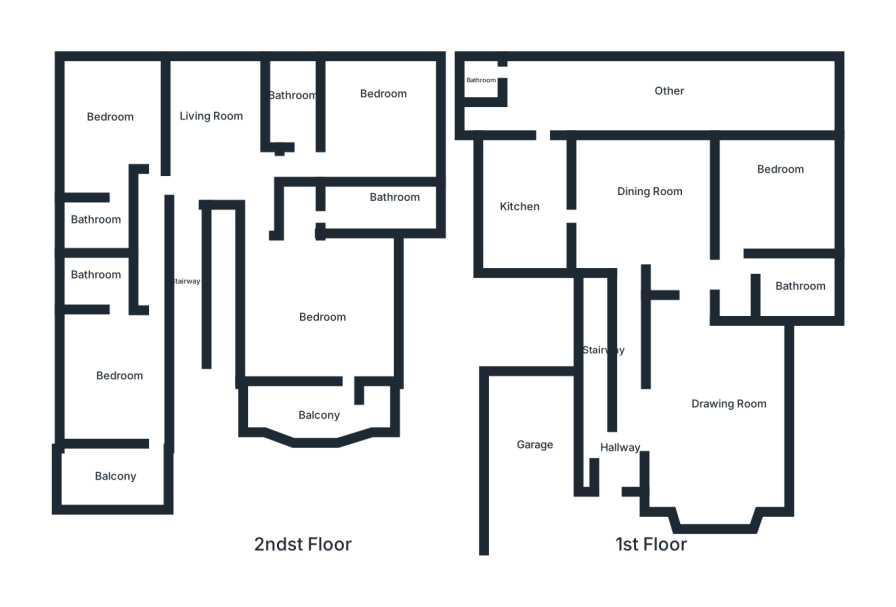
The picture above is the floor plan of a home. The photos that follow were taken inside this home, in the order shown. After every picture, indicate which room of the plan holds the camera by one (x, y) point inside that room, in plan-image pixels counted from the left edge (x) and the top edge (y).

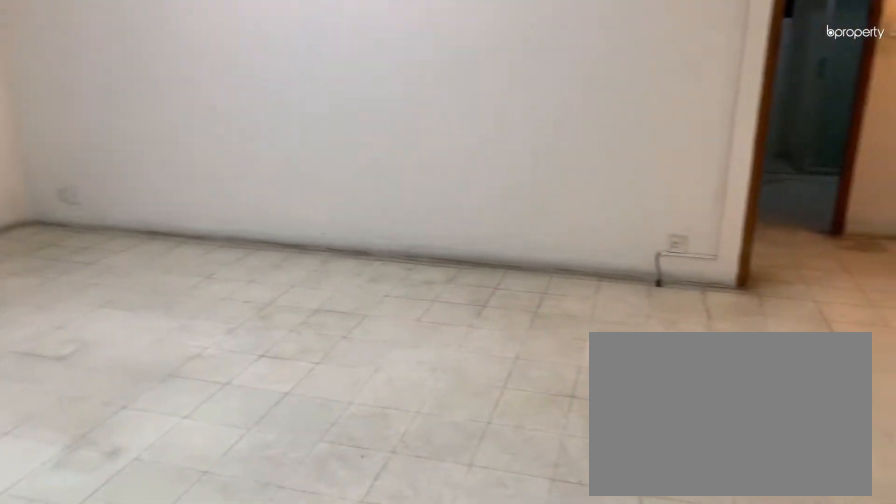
(653, 197)
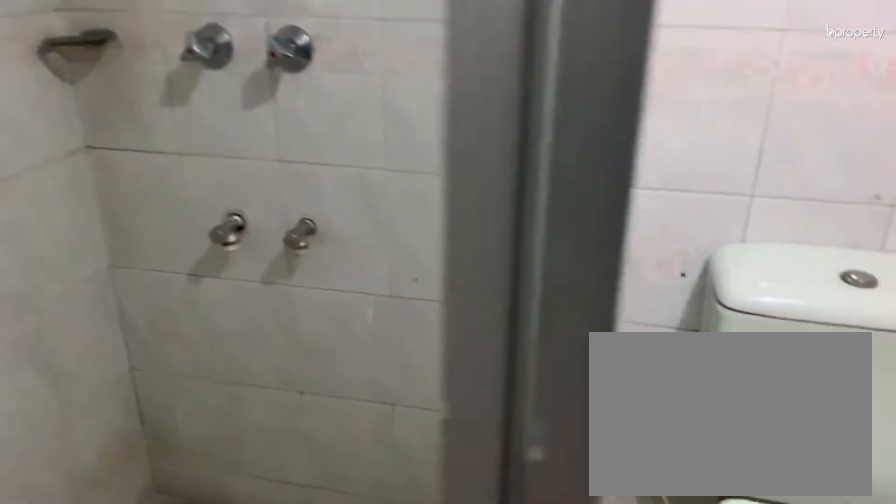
(793, 287)
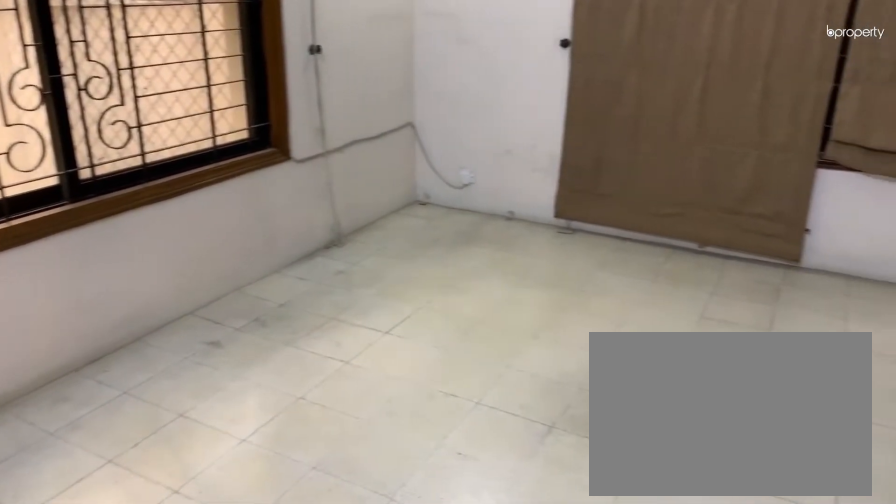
(766, 187)
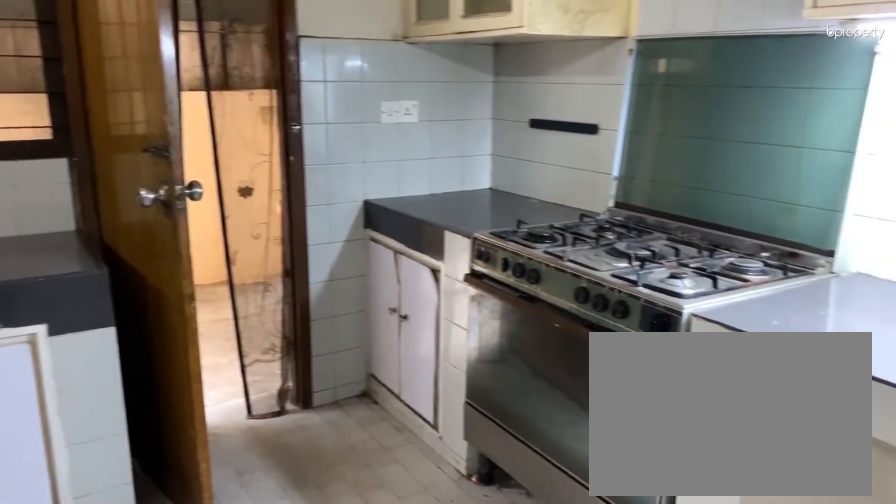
(505, 205)
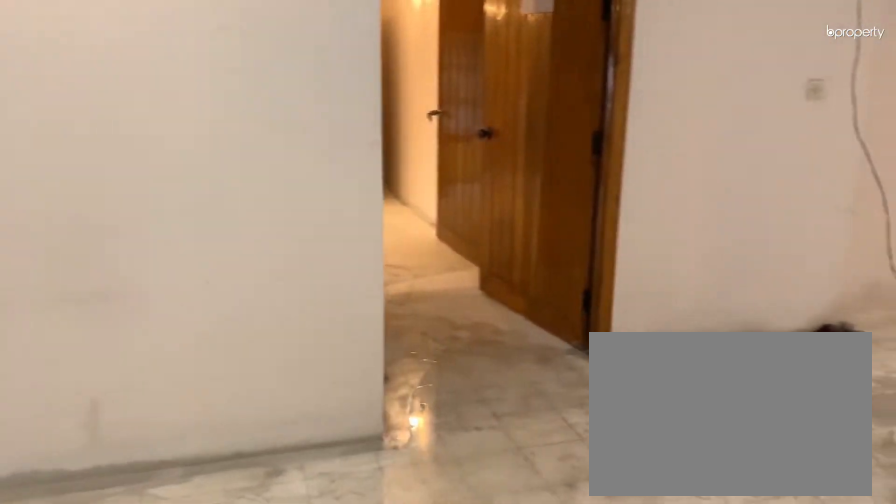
(212, 117)
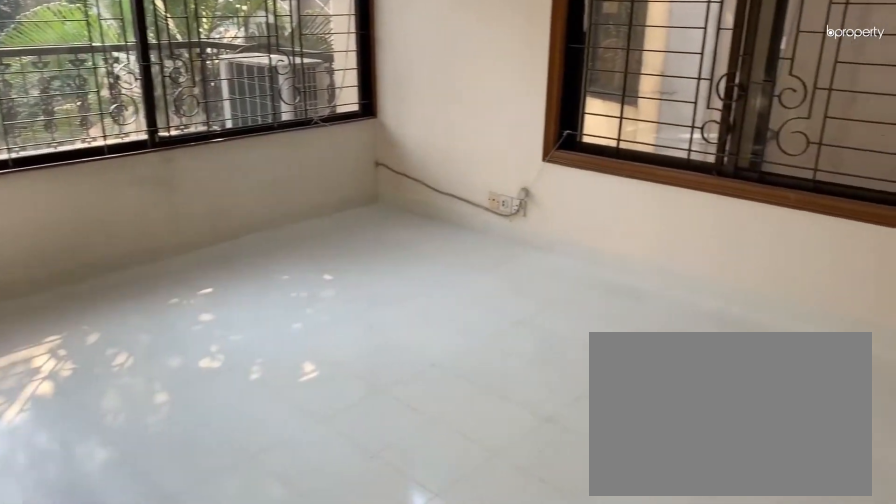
(114, 381)
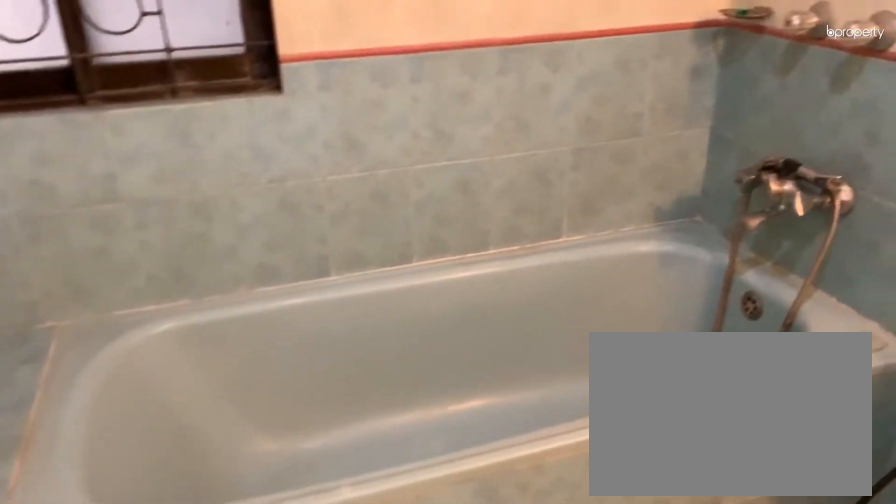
(94, 276)
